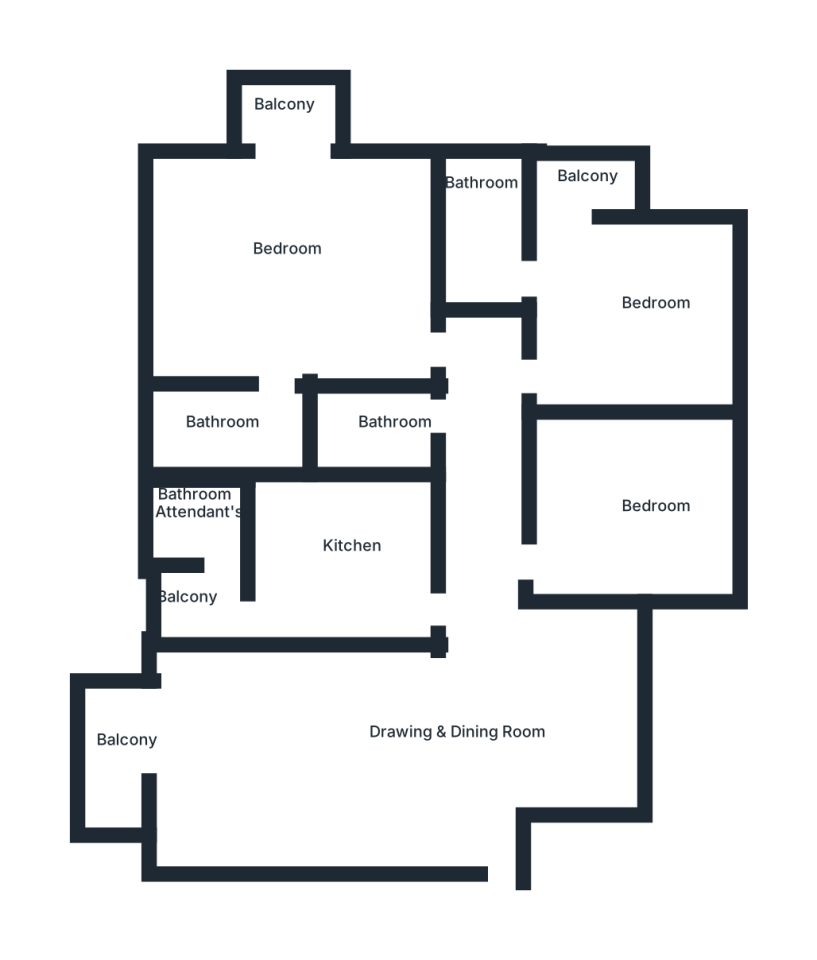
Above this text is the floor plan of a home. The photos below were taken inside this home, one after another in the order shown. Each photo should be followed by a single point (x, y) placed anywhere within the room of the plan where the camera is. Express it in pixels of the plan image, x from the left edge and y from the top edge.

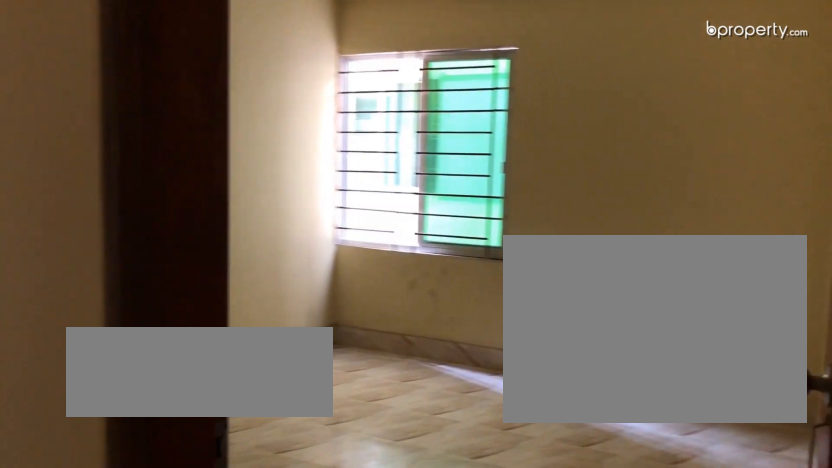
(601, 523)
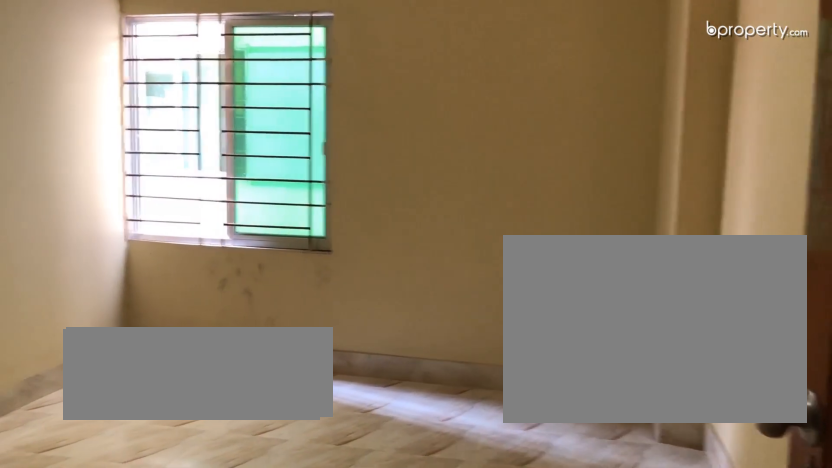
(601, 523)
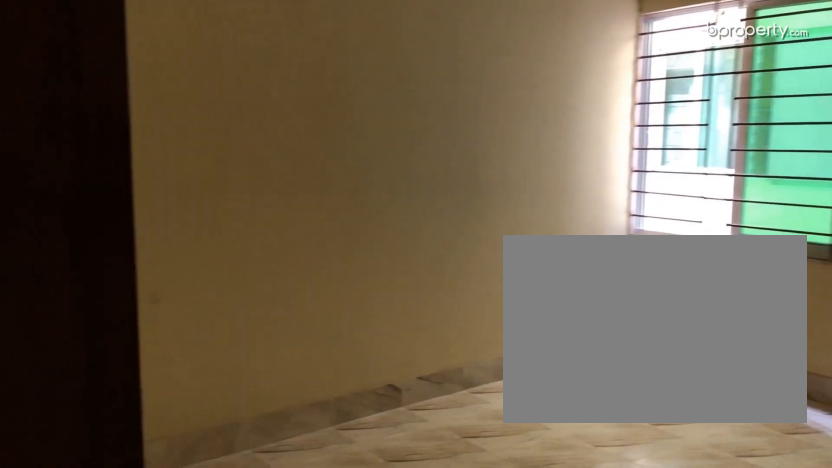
(601, 523)
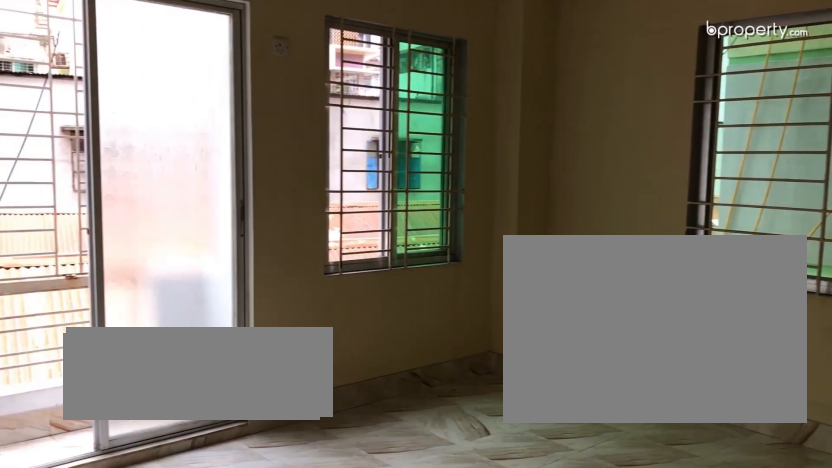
(579, 296)
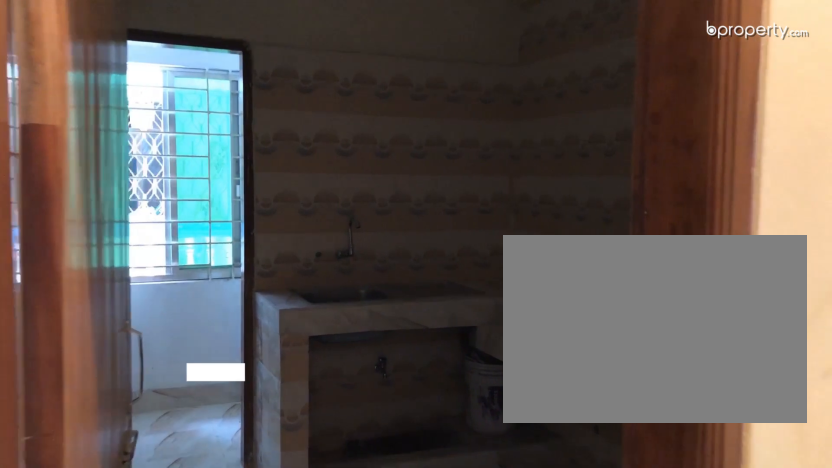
(357, 563)
